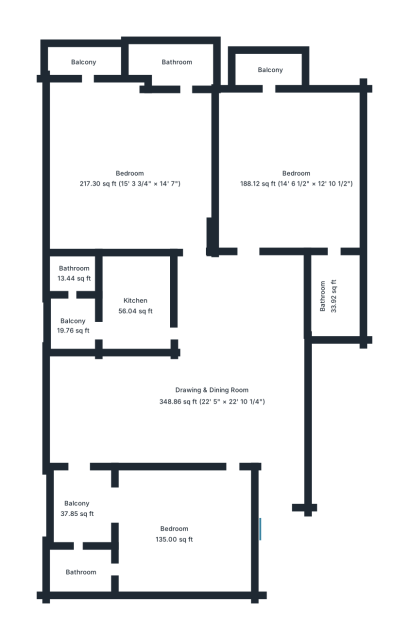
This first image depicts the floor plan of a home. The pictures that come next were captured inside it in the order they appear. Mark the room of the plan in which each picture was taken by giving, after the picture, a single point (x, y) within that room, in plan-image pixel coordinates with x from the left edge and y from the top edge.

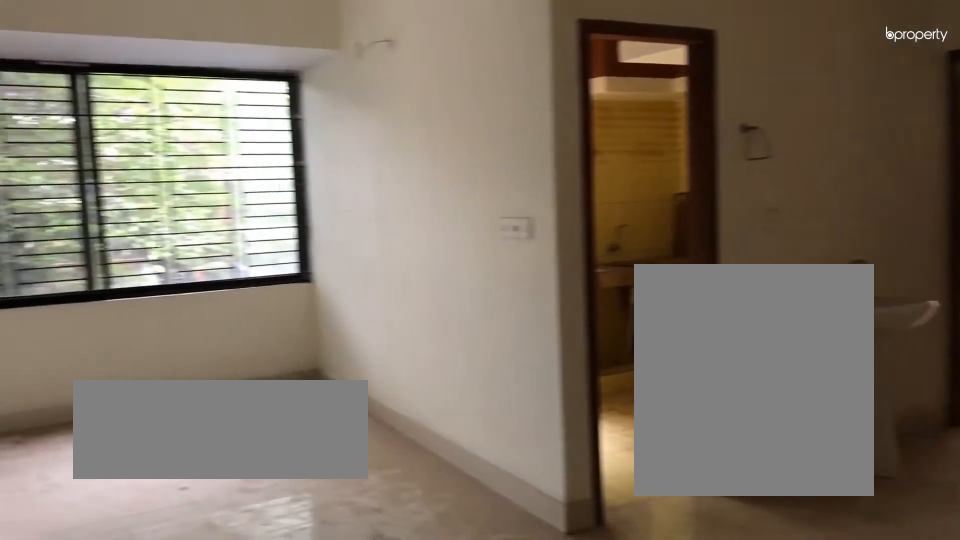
(212, 397)
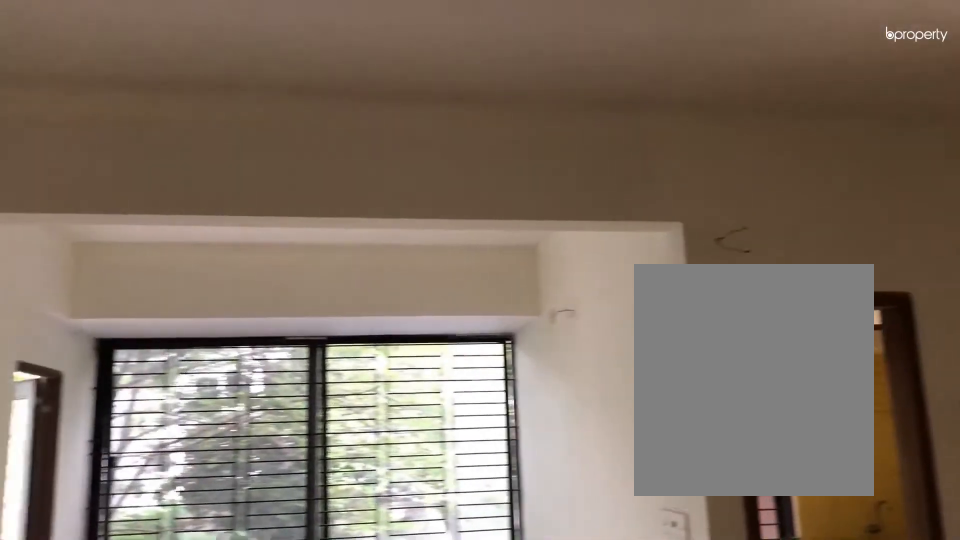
(212, 397)
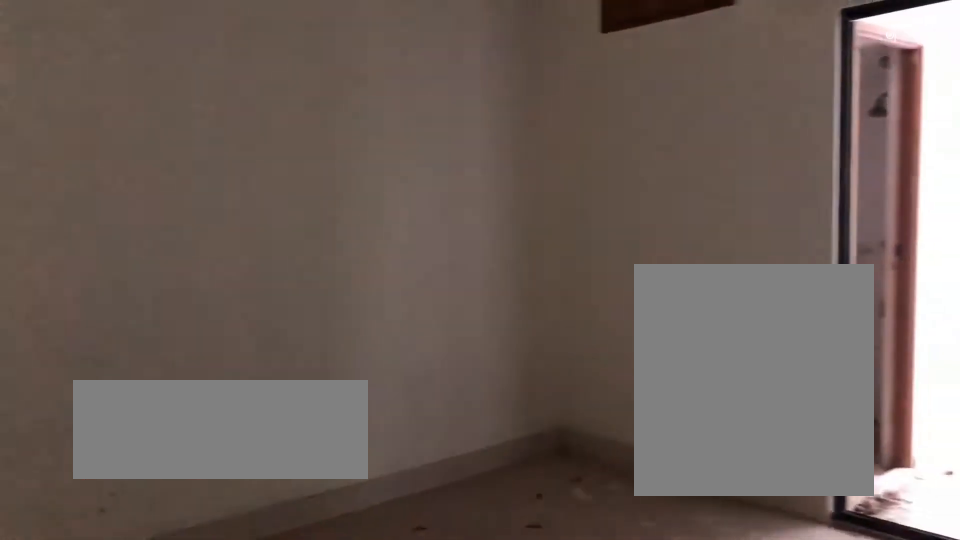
(169, 537)
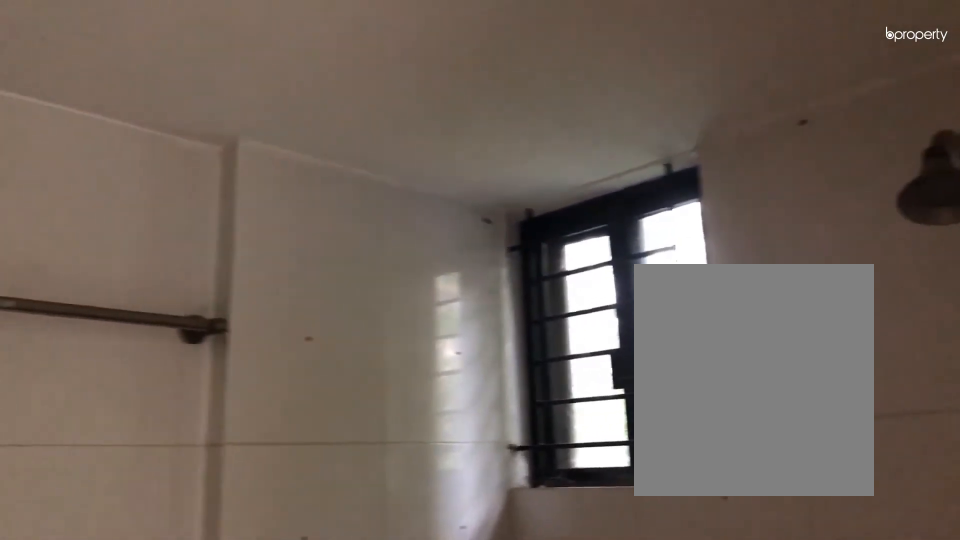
(84, 568)
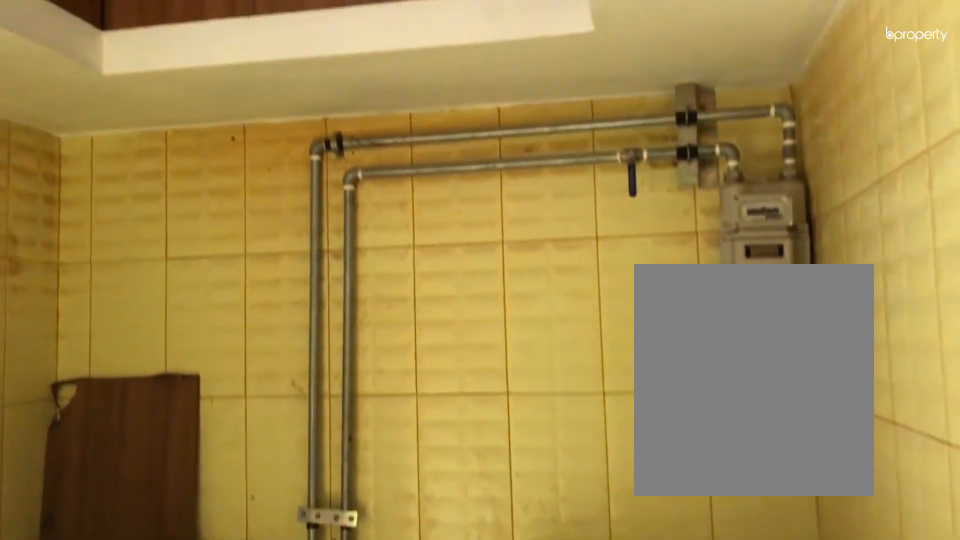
(134, 298)
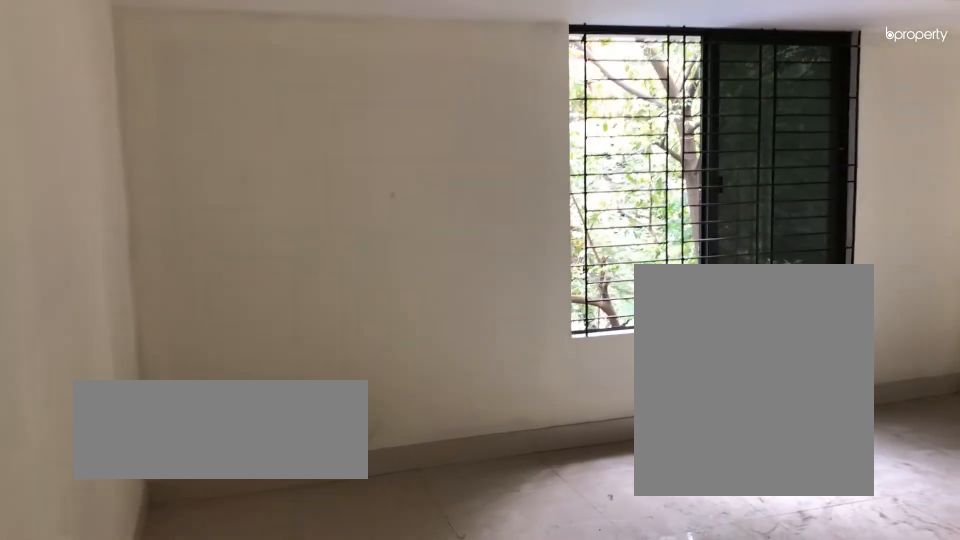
(129, 177)
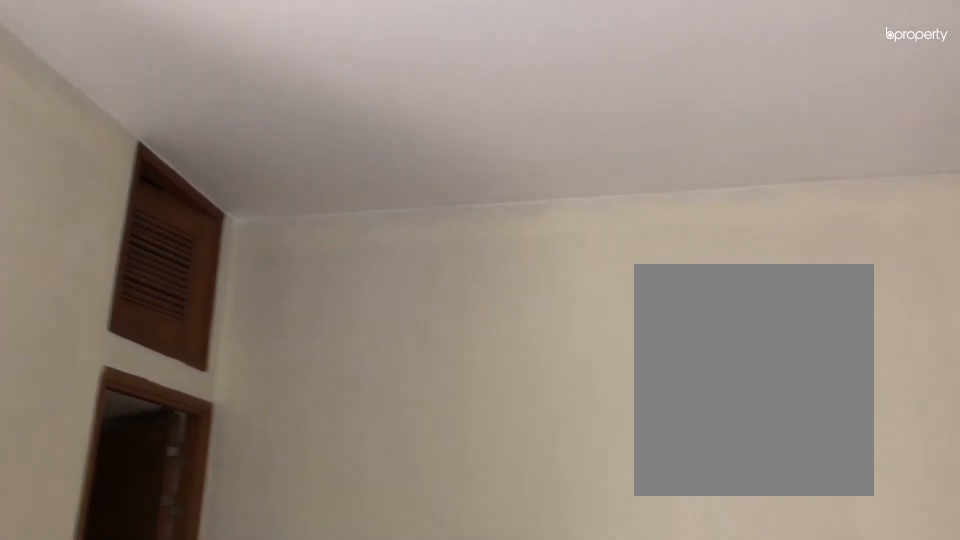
(129, 177)
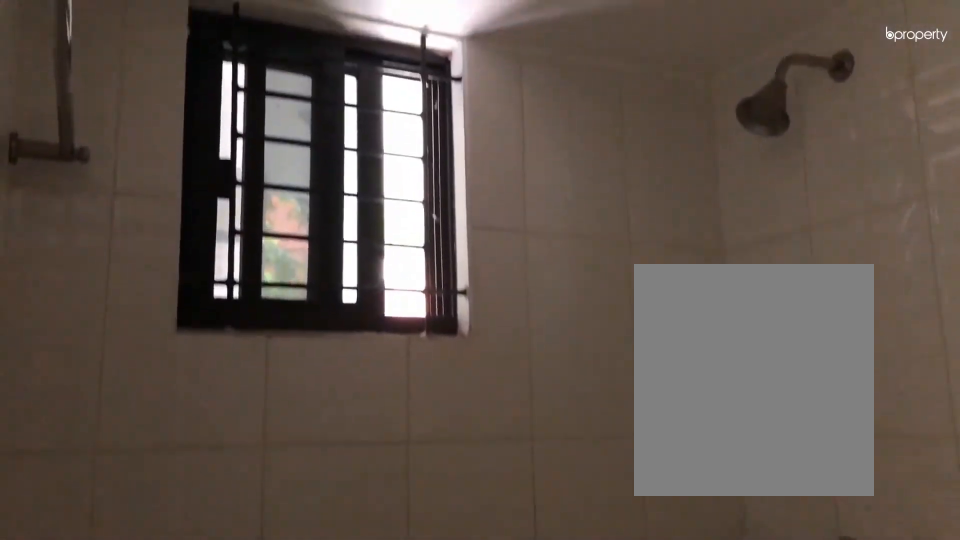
(177, 70)
